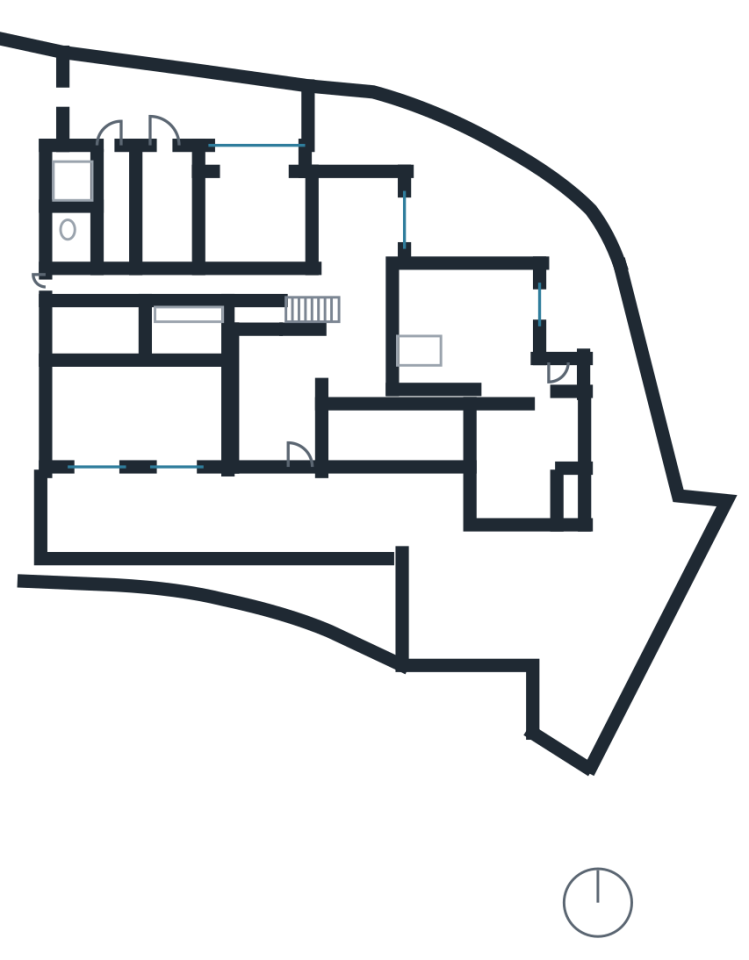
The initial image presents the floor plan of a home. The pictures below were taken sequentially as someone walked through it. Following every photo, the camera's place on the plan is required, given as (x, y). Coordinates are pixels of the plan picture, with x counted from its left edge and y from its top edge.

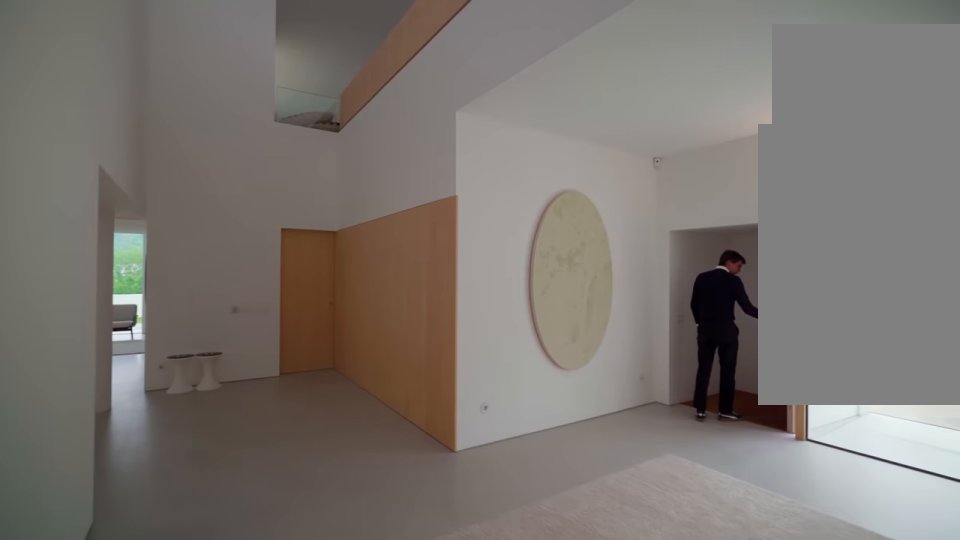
(261, 352)
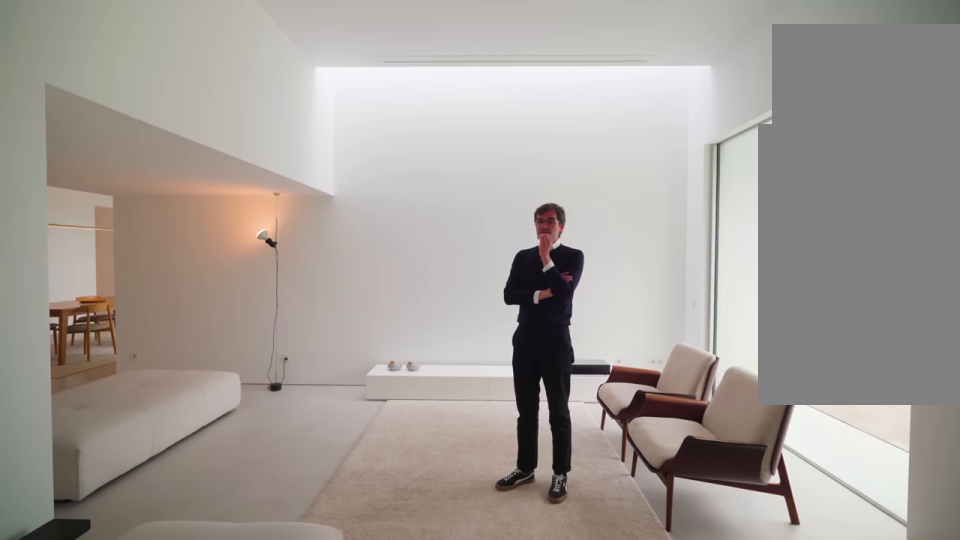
(495, 340)
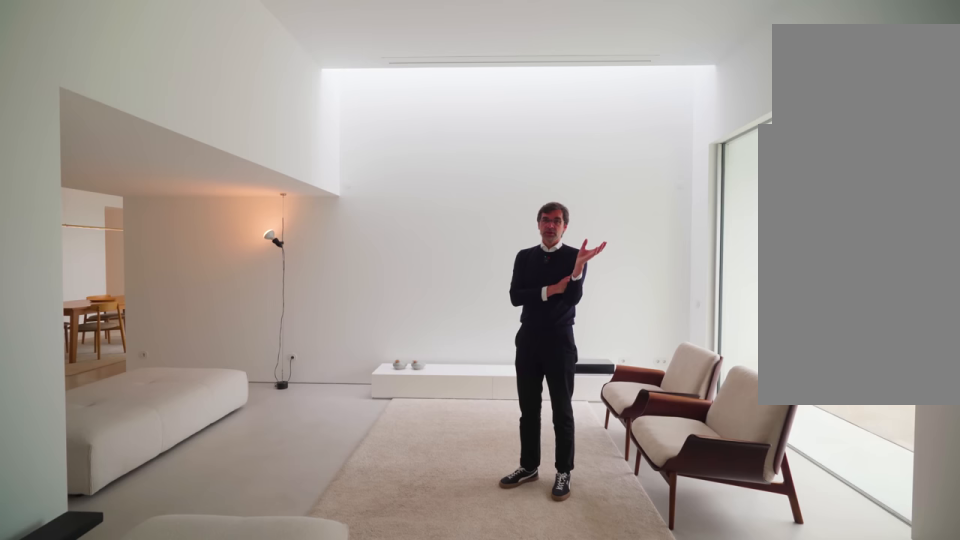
(495, 340)
